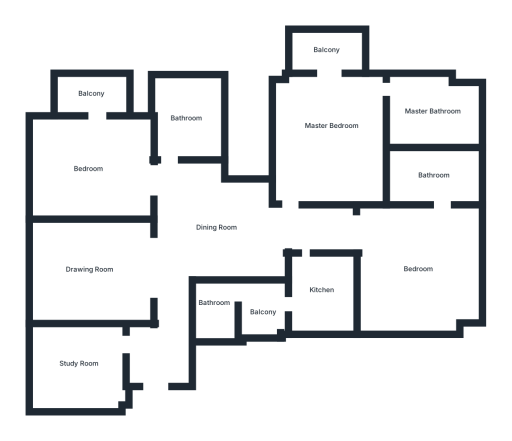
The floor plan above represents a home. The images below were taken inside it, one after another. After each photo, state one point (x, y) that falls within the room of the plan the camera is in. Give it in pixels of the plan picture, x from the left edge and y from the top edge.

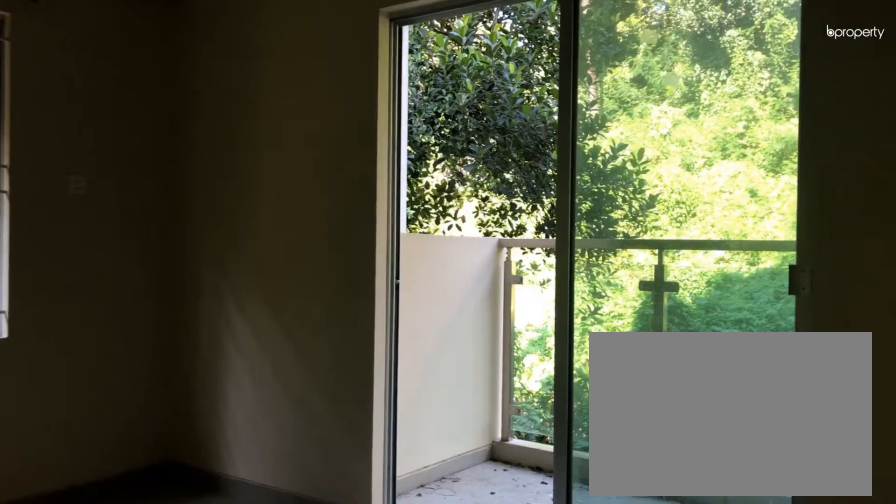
(88, 169)
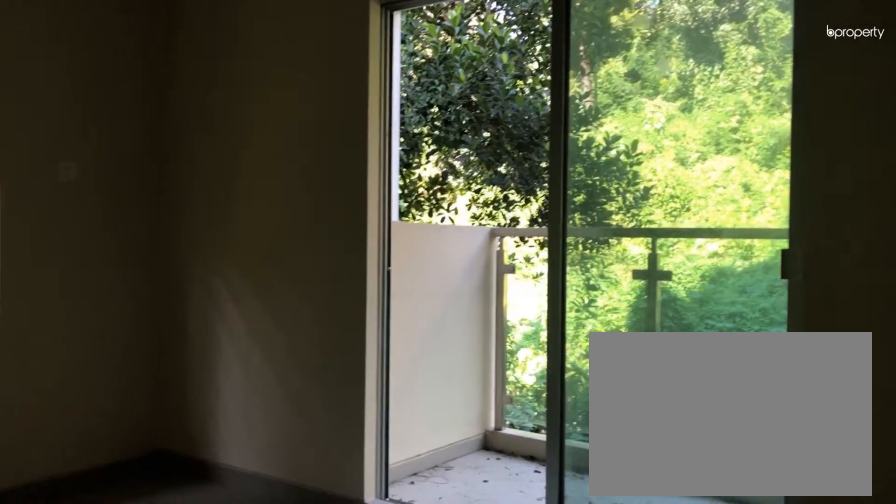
(88, 169)
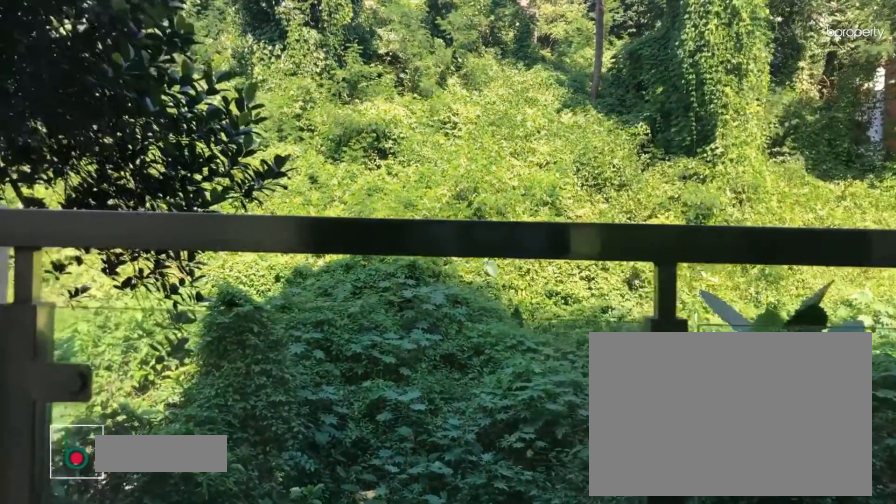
(91, 94)
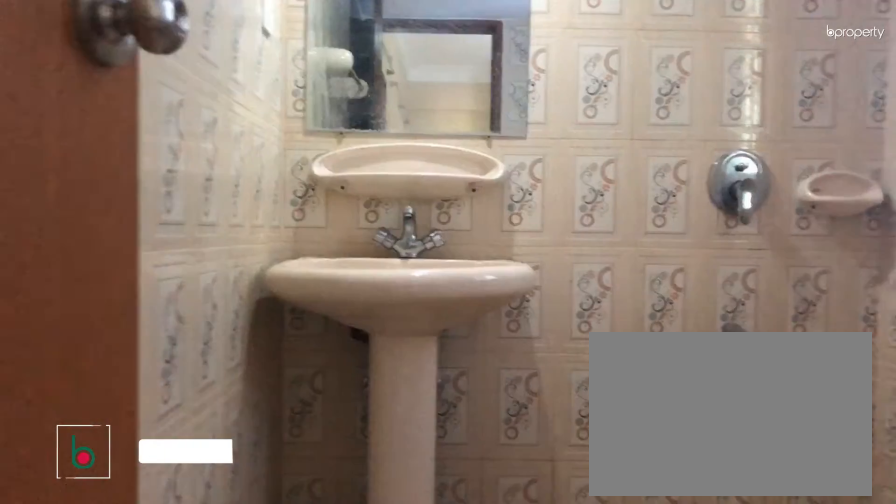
(186, 117)
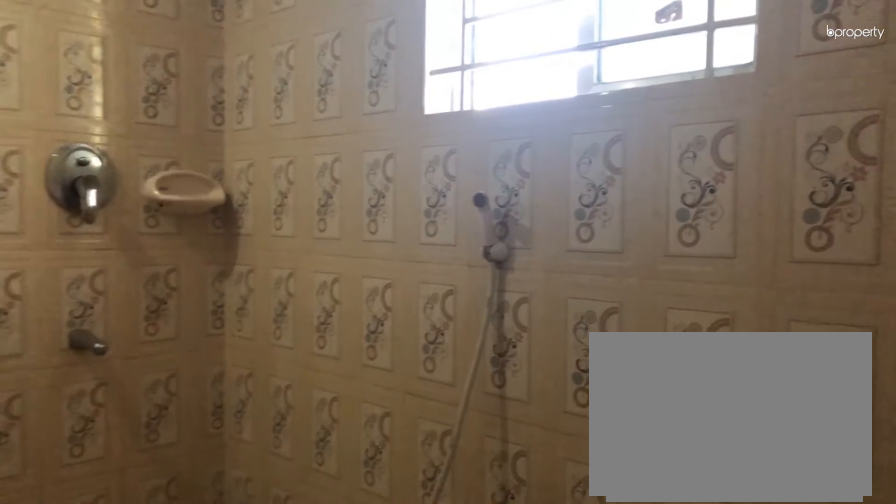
(186, 117)
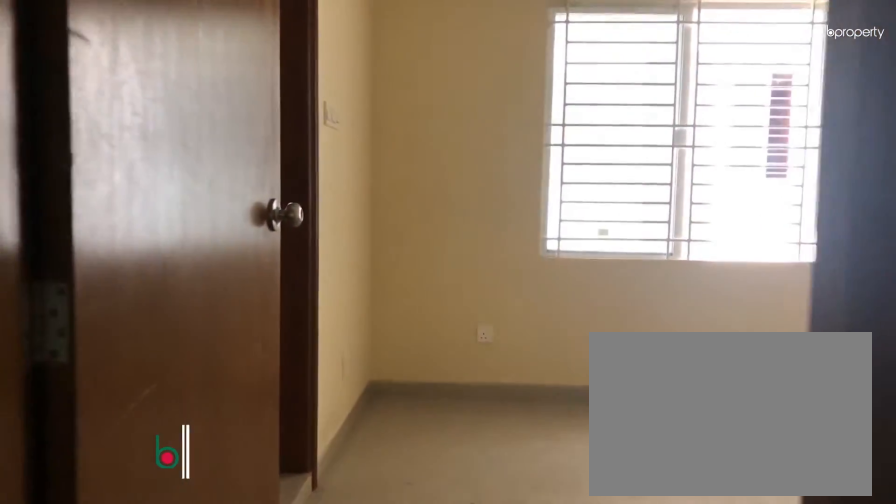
(417, 268)
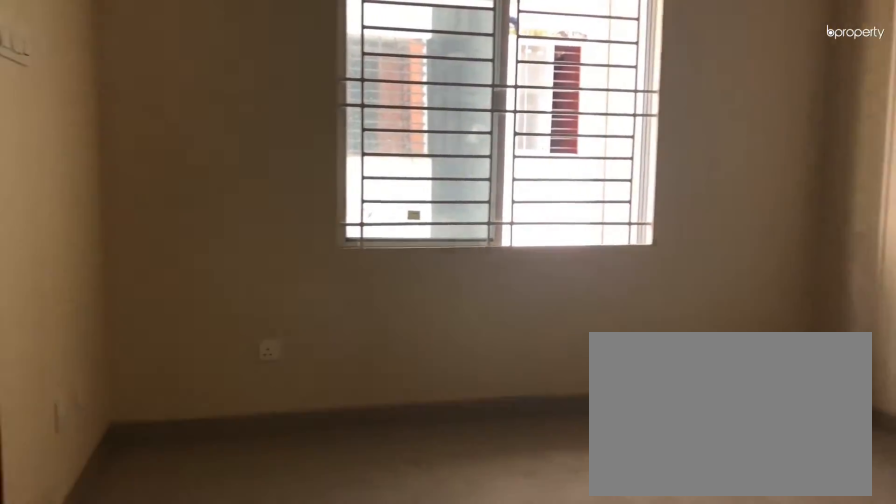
(417, 268)
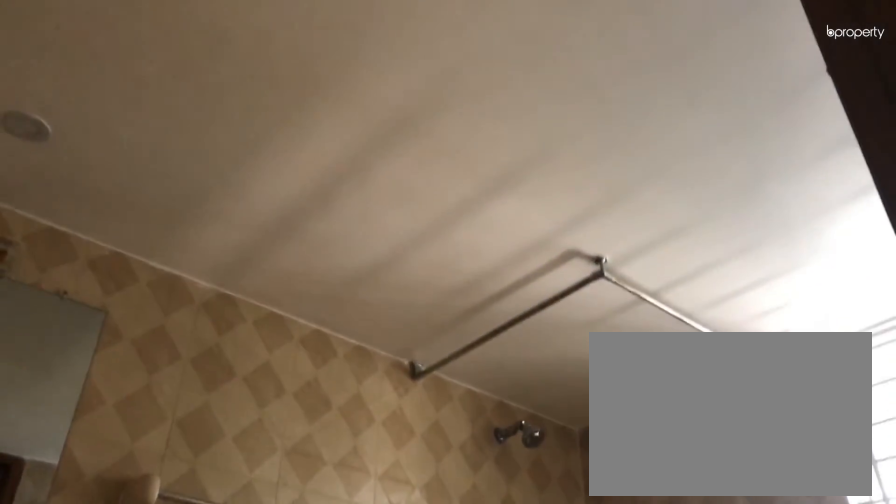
(434, 175)
